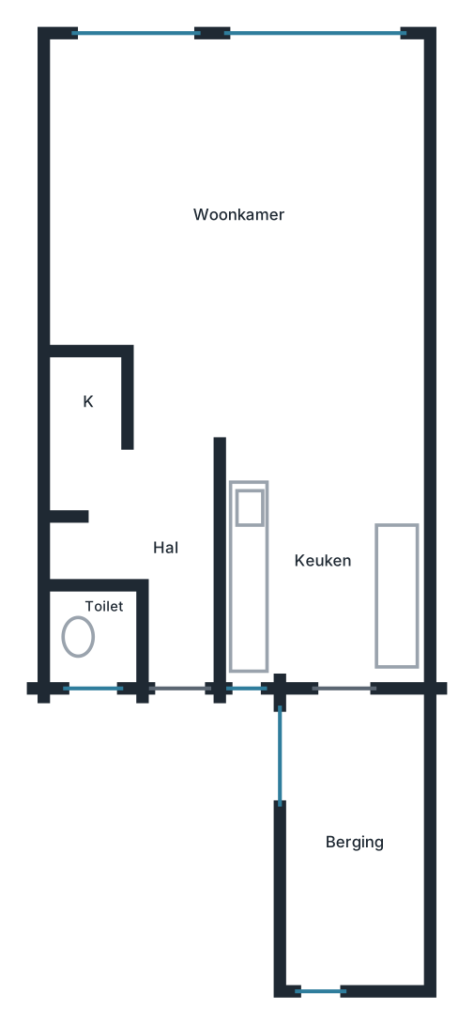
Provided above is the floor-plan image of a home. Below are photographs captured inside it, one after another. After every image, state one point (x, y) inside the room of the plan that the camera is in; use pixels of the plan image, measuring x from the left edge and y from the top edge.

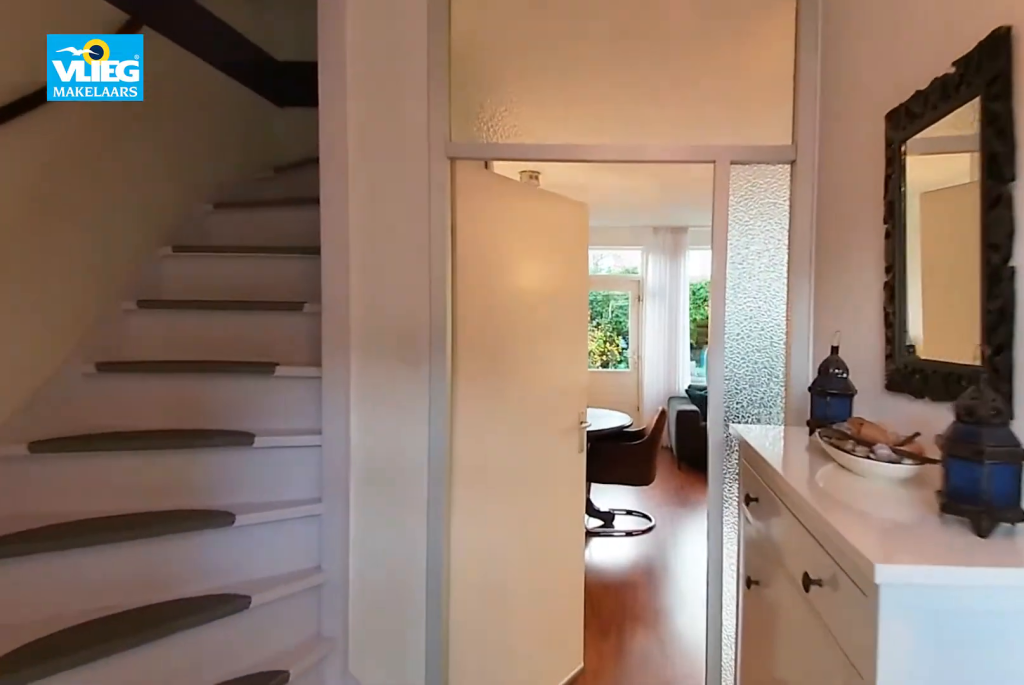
(164, 554)
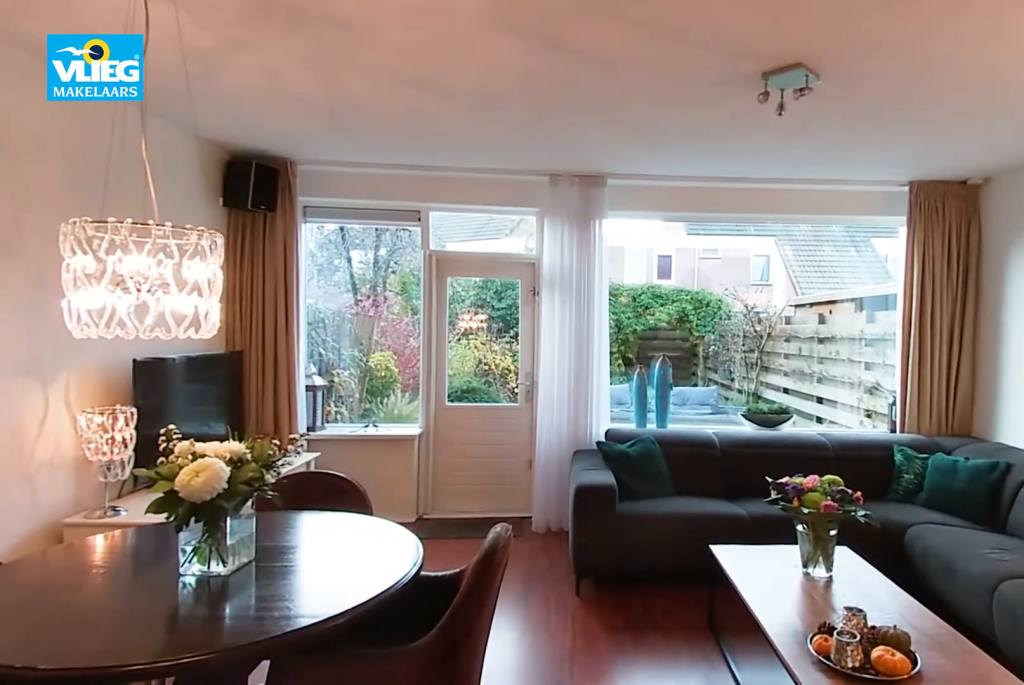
(229, 142)
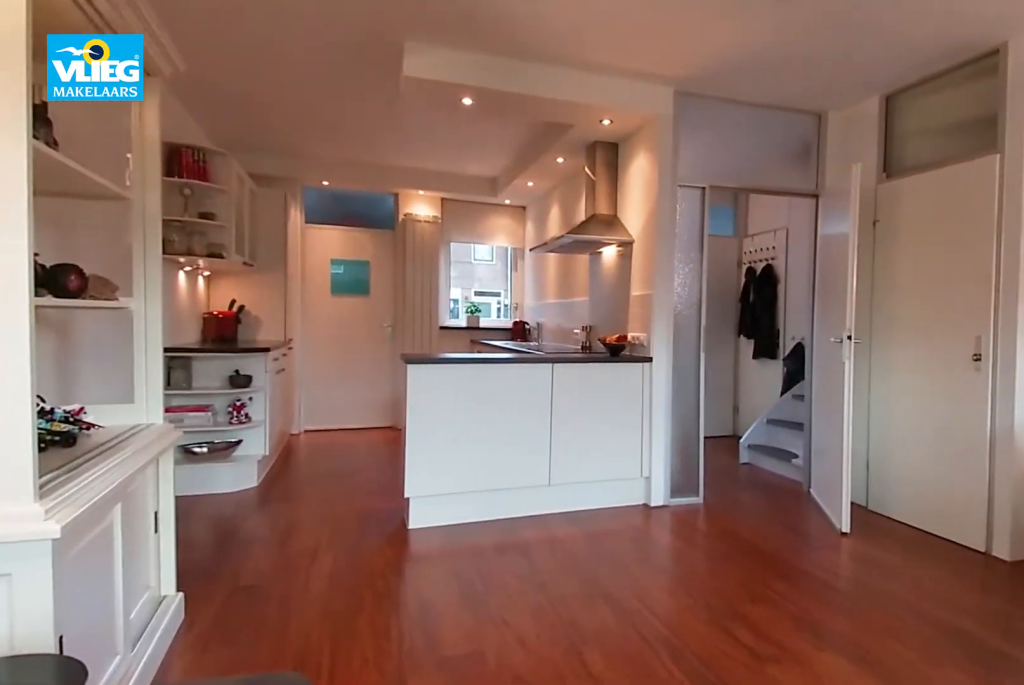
(243, 136)
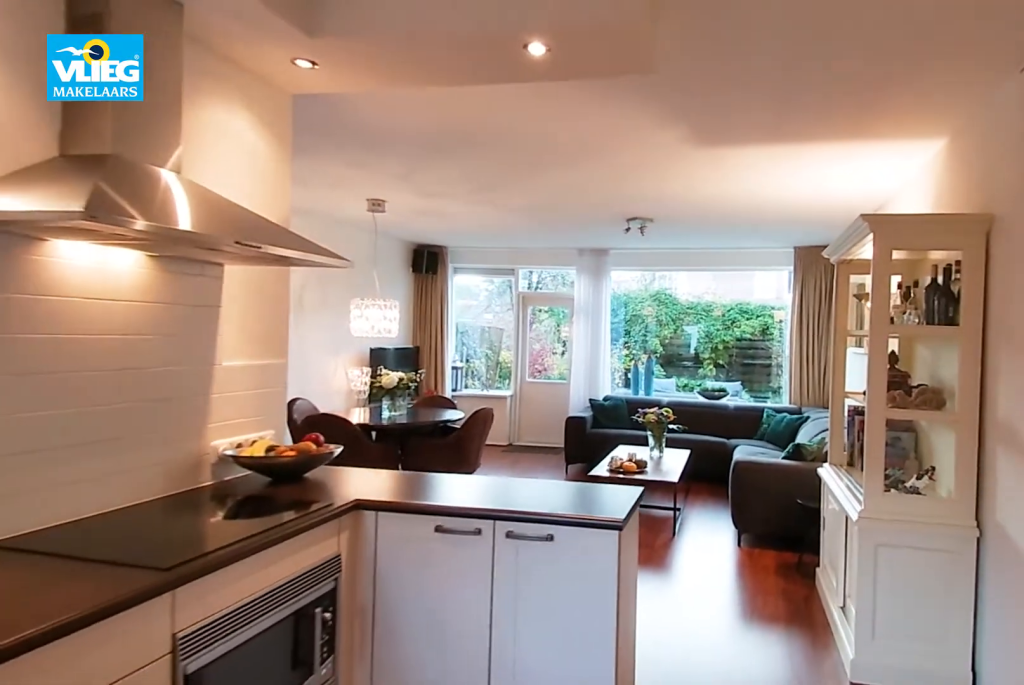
(322, 563)
